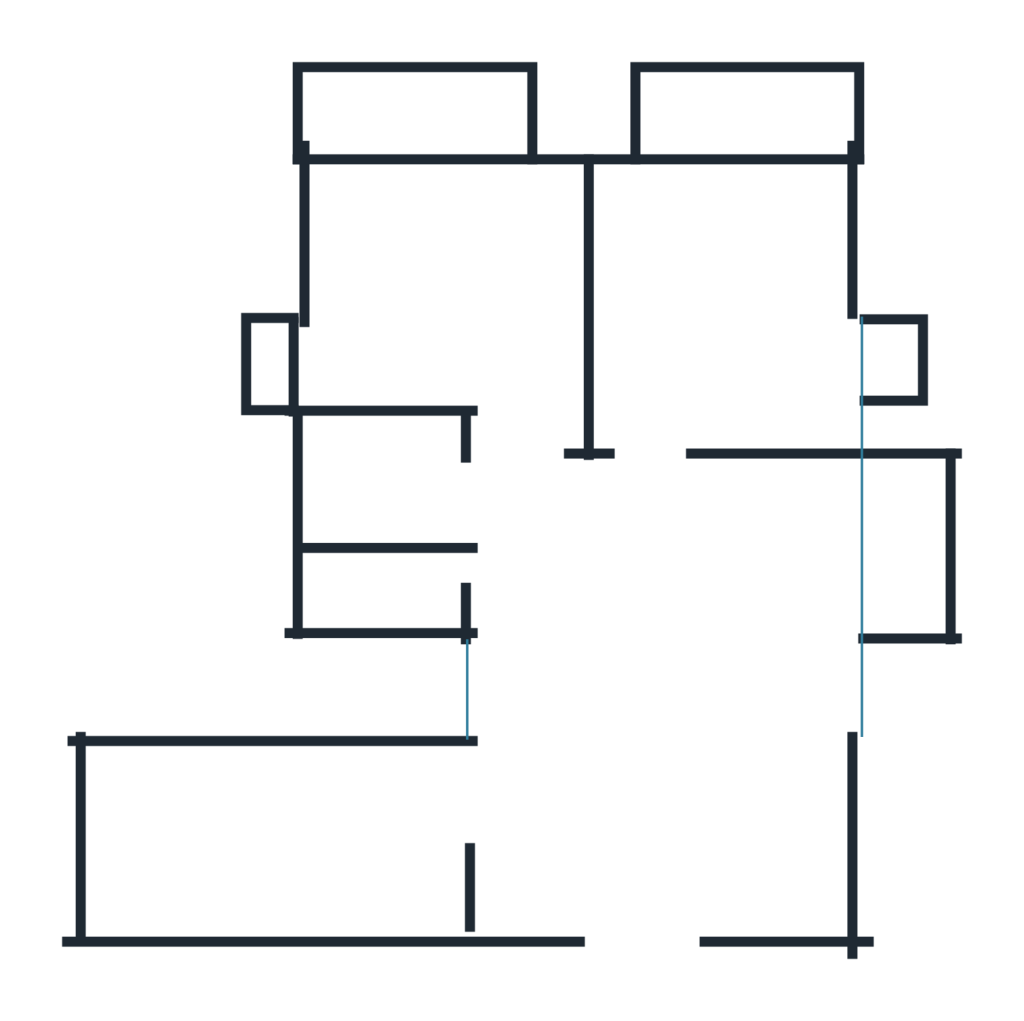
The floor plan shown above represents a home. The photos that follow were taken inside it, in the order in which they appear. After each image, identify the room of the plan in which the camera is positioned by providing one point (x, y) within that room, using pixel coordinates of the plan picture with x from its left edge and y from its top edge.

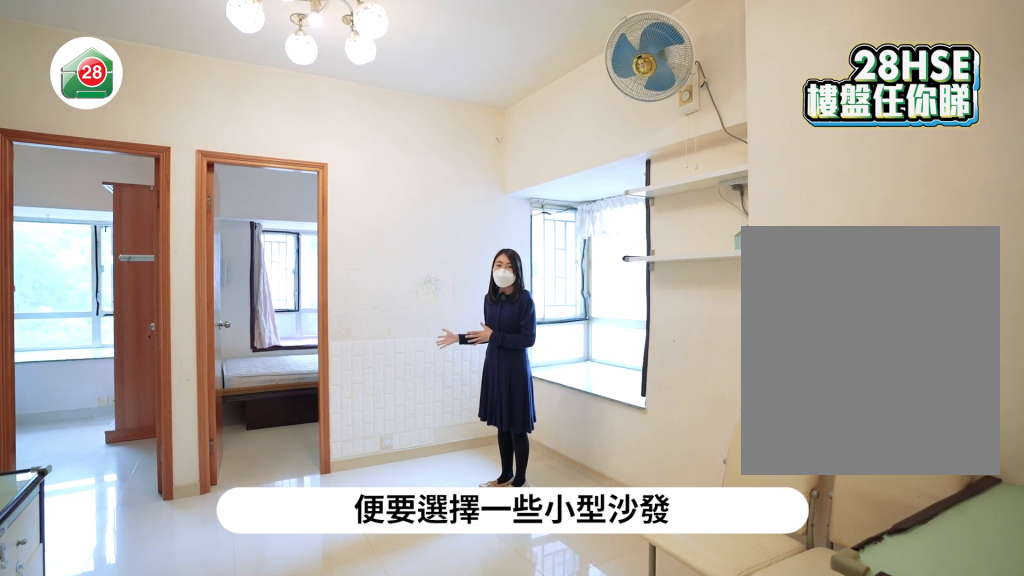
(668, 698)
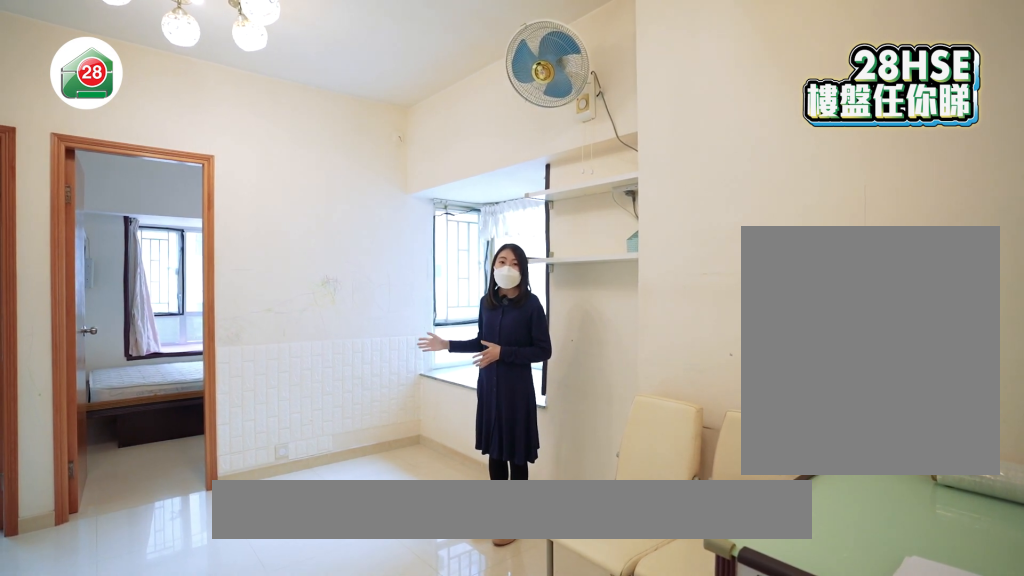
(668, 698)
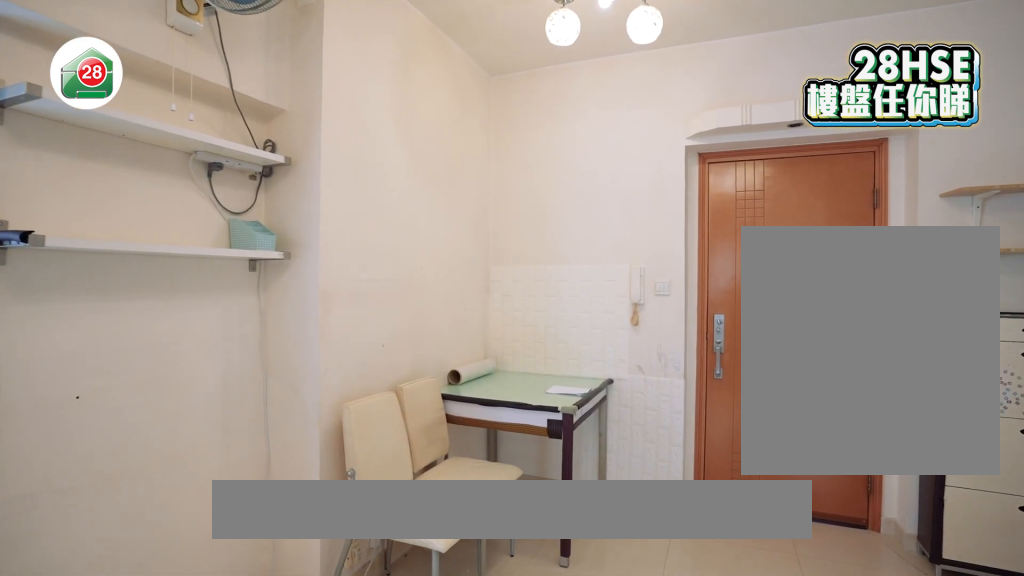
(666, 719)
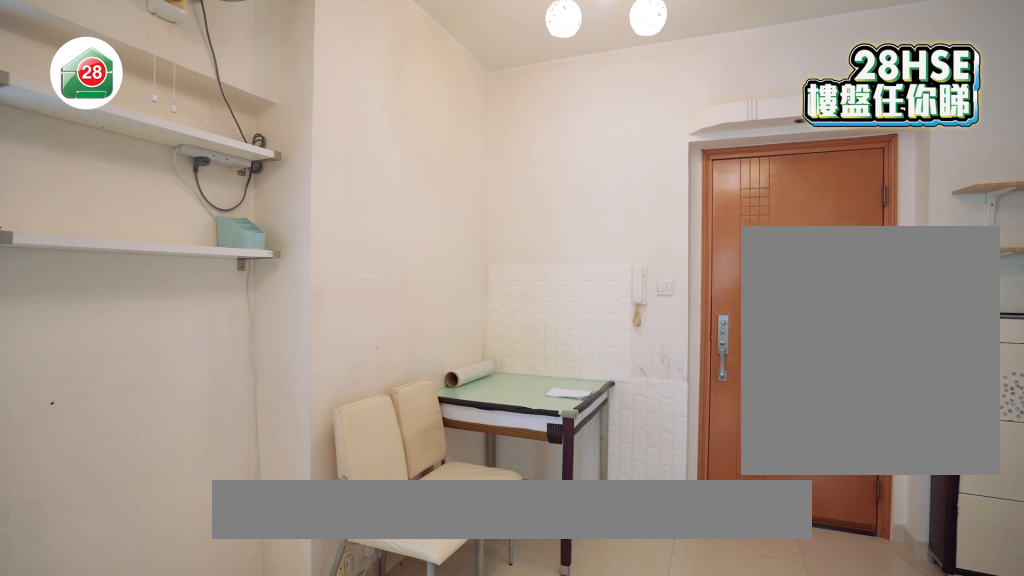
(667, 759)
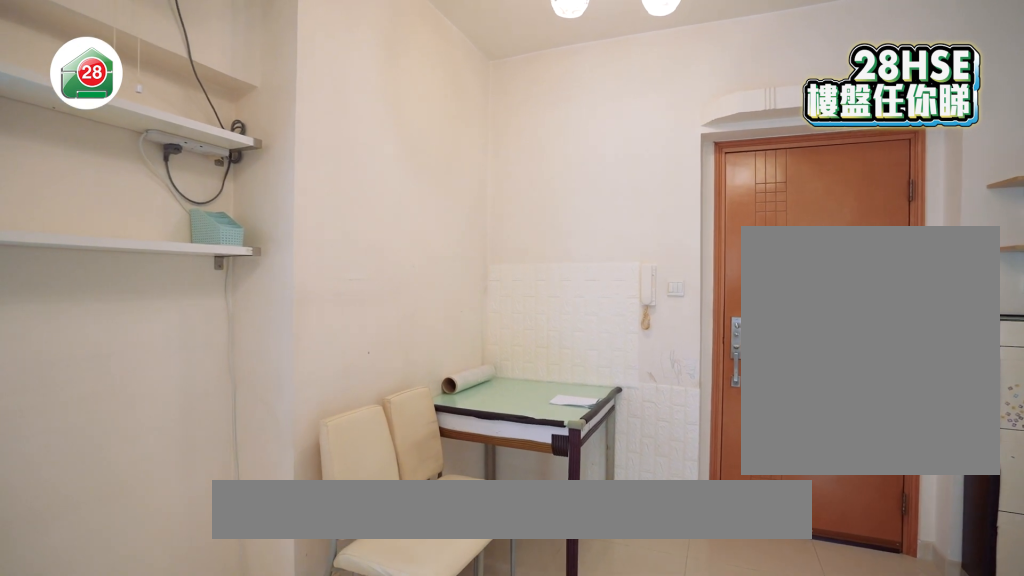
(666, 719)
